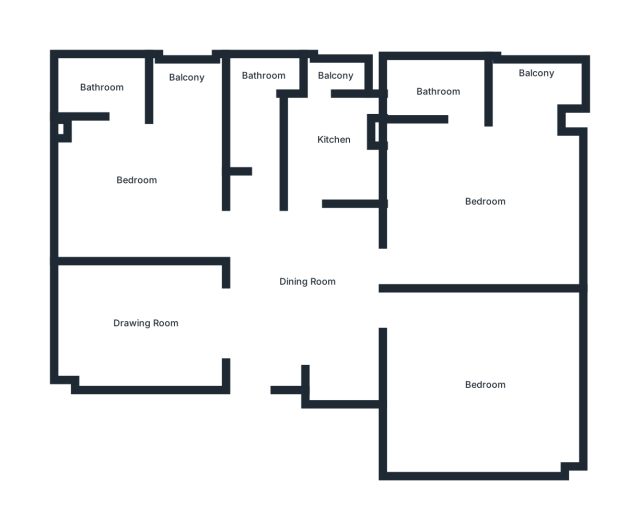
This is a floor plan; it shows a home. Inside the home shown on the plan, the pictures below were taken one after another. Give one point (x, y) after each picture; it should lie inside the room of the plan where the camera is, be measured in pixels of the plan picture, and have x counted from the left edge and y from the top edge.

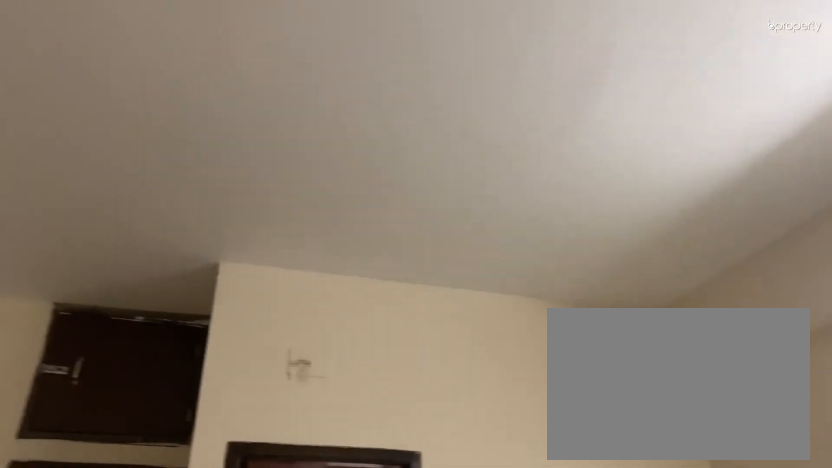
(296, 289)
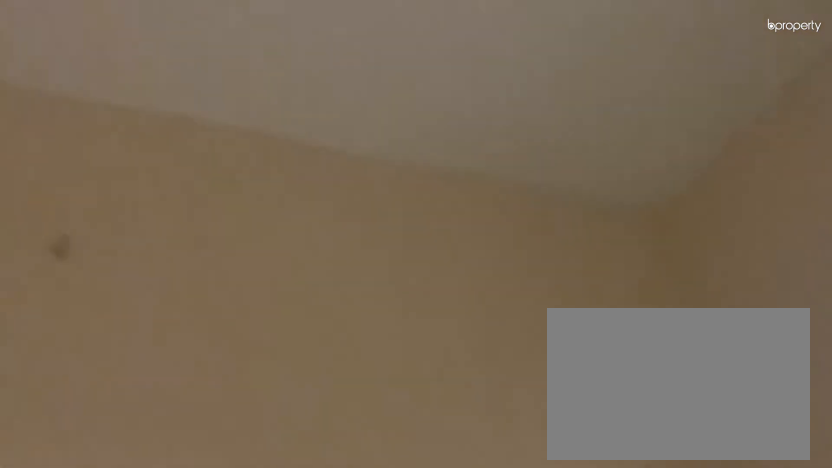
(145, 316)
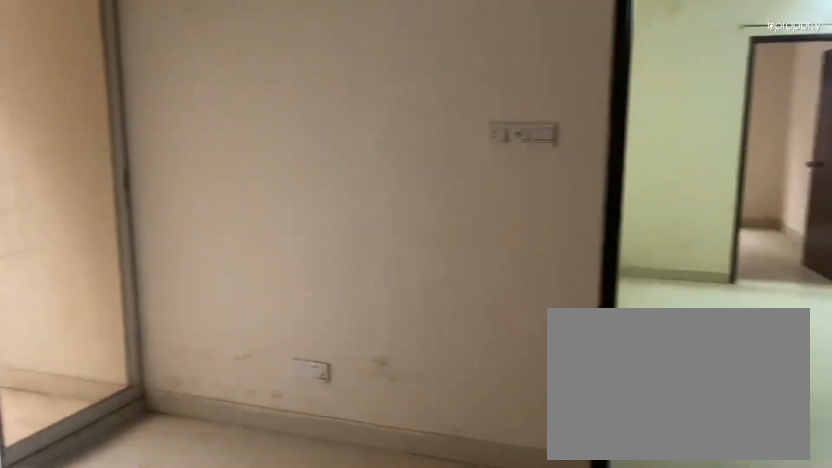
(135, 170)
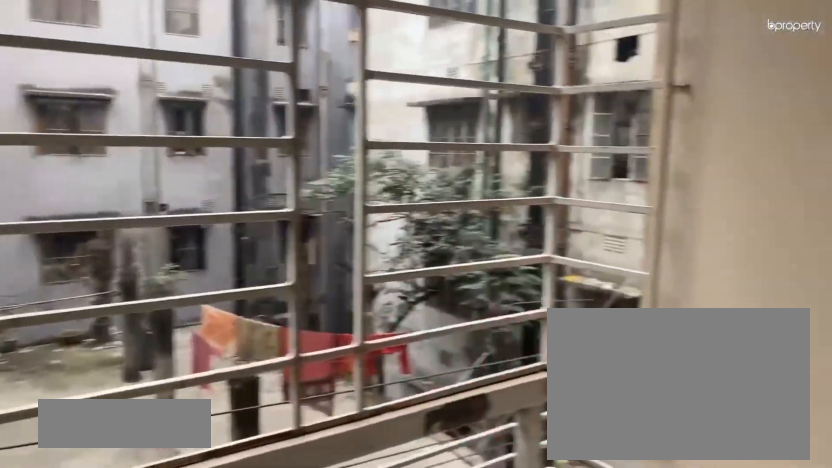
(187, 84)
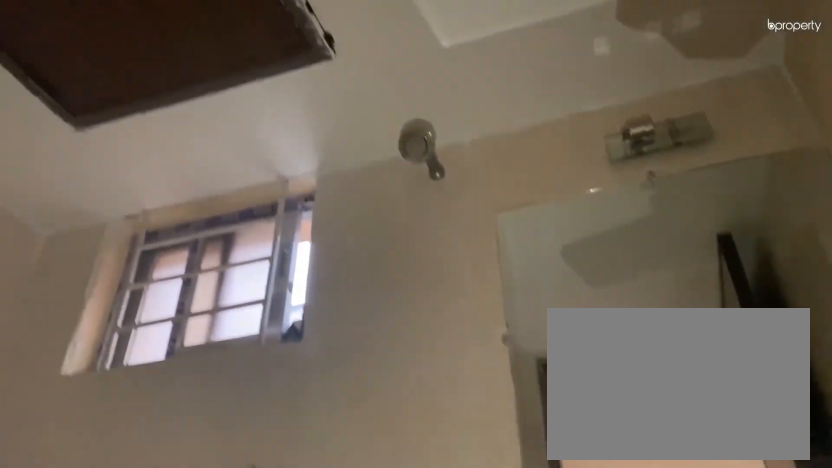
(439, 87)
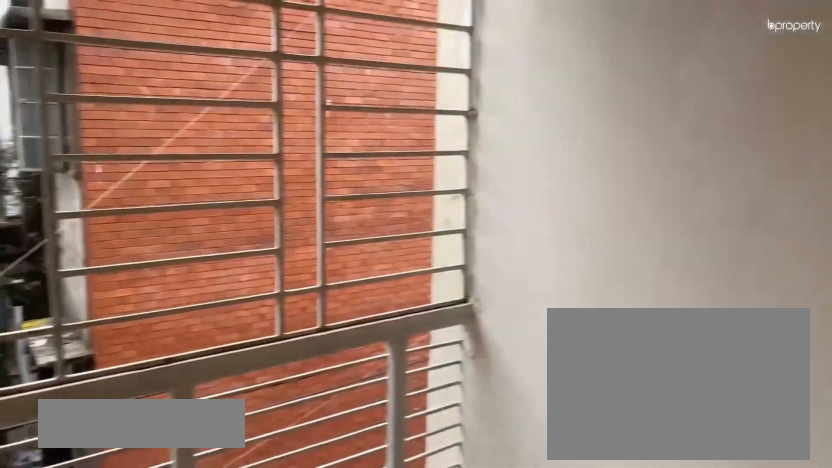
(527, 84)
